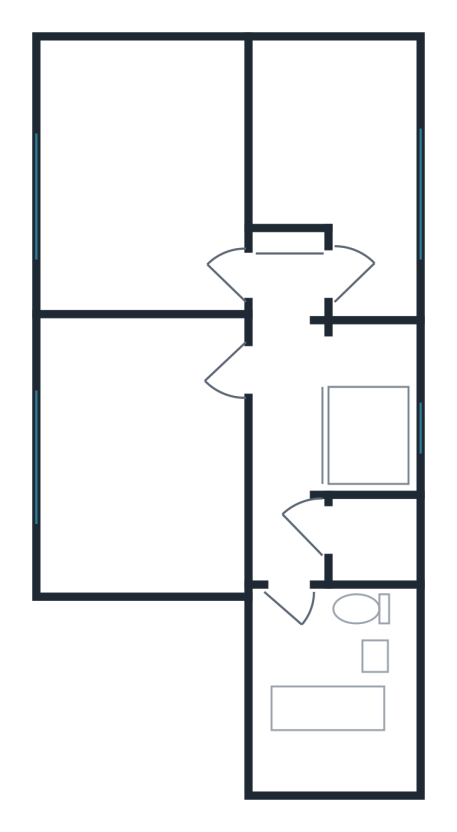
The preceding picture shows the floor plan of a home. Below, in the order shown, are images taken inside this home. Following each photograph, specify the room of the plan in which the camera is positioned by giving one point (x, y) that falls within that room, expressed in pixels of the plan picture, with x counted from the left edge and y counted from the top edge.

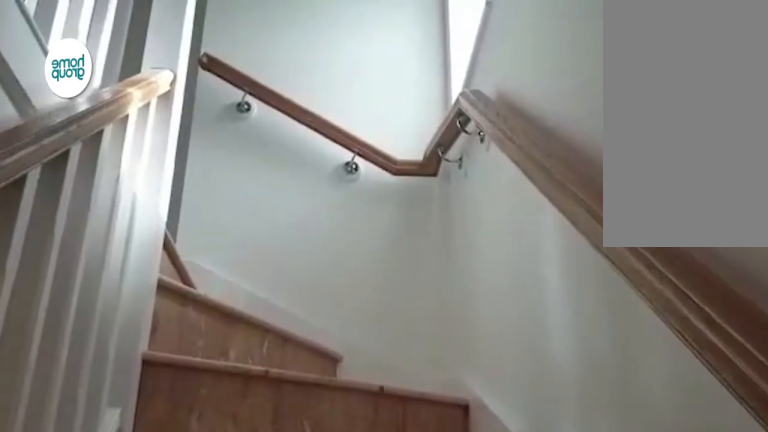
(326, 424)
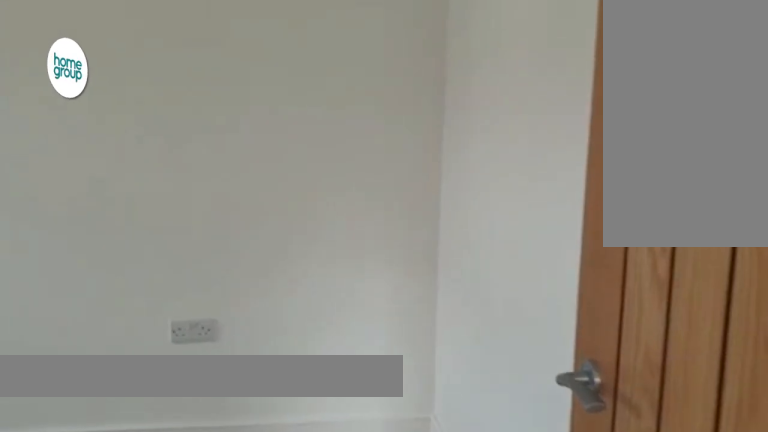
(145, 449)
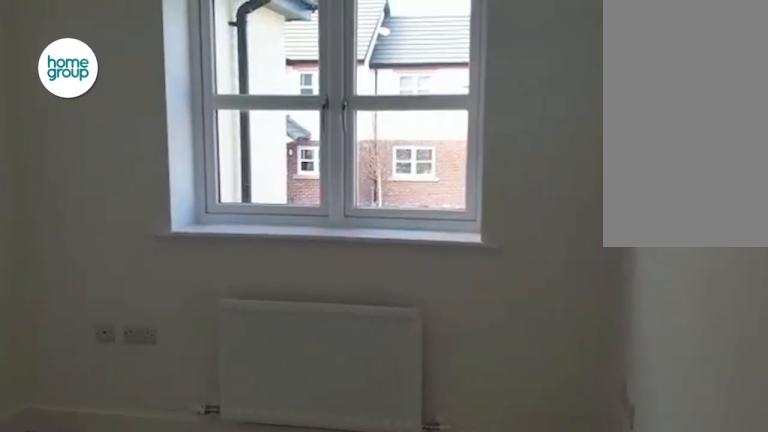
(145, 449)
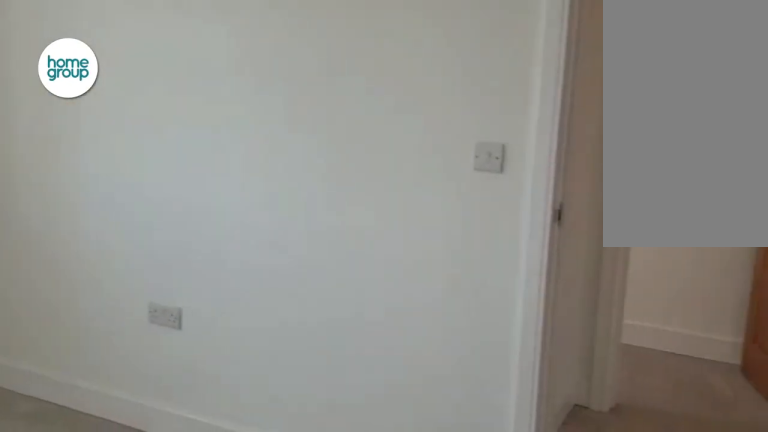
(150, 205)
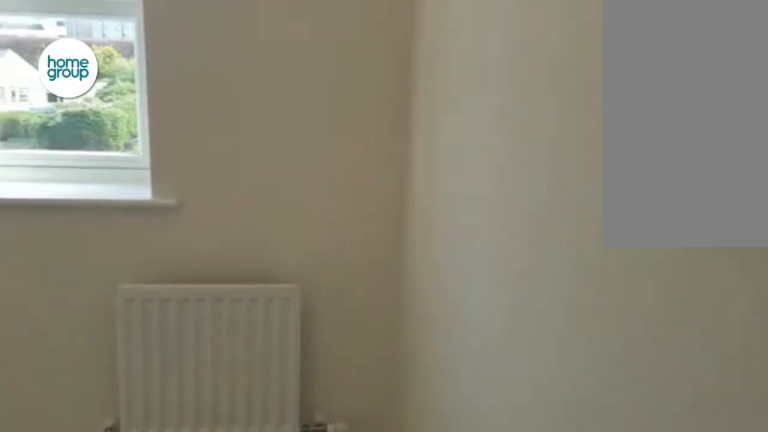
(336, 160)
